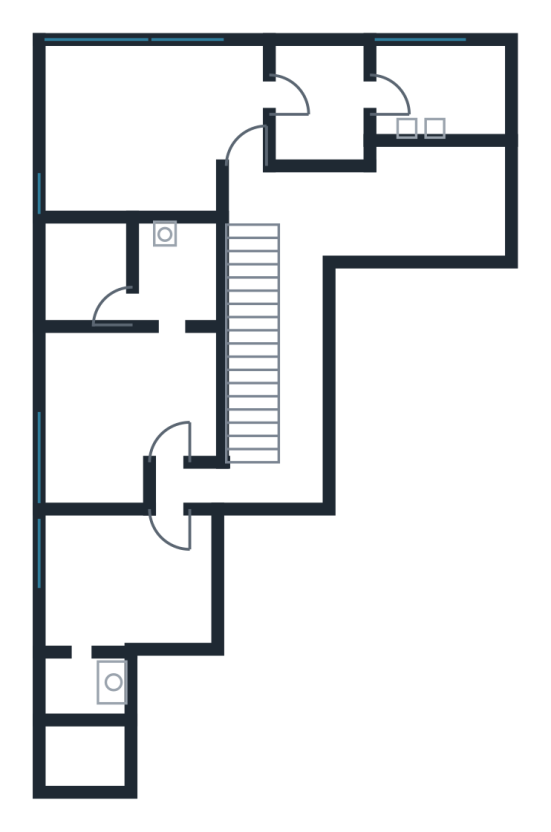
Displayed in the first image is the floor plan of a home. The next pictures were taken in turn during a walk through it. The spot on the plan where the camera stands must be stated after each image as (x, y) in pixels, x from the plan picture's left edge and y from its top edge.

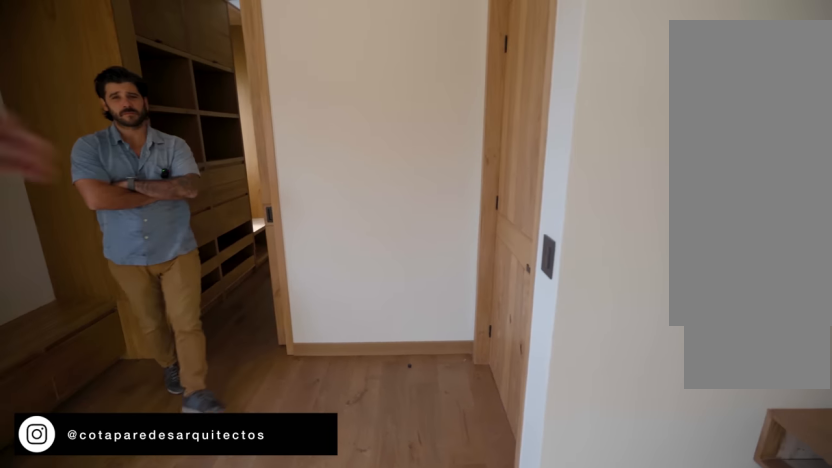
(179, 119)
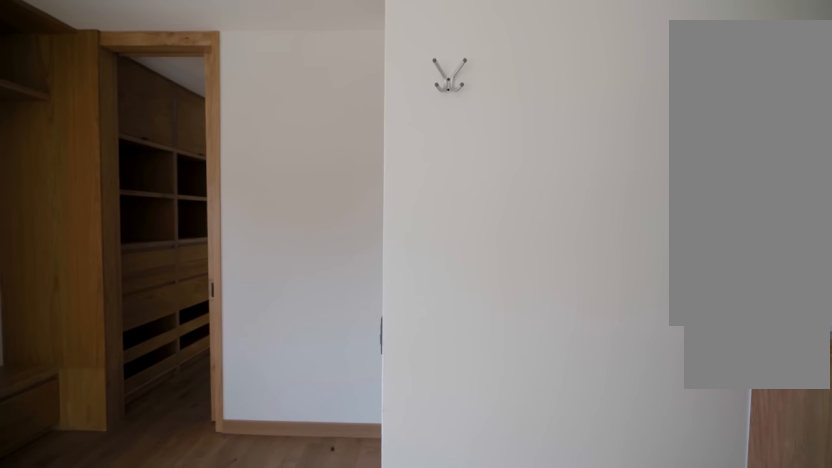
(148, 169)
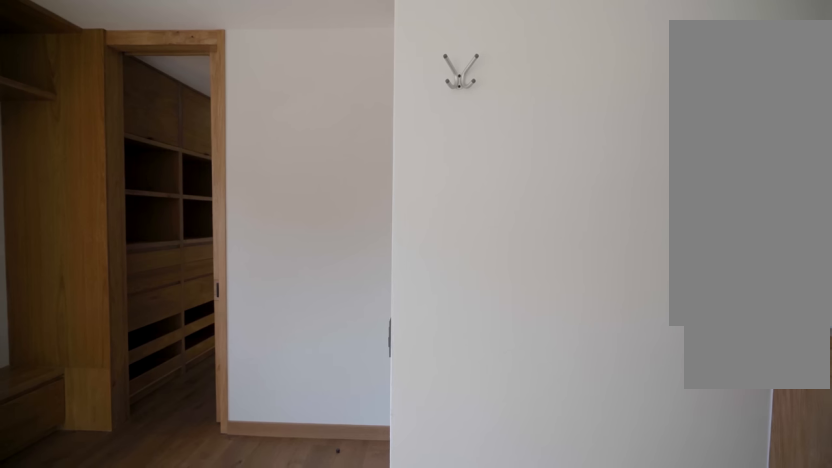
(148, 169)
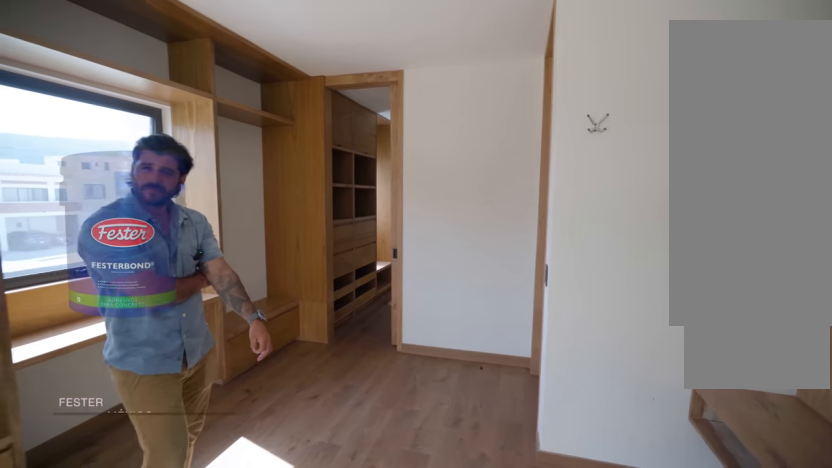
(169, 178)
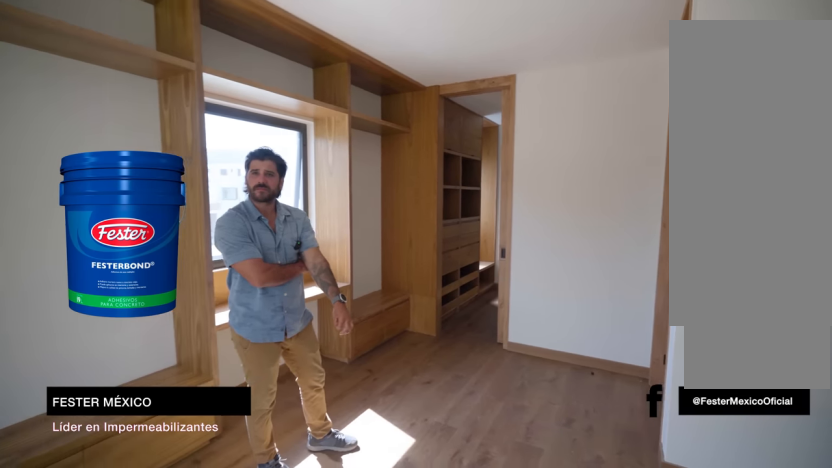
(169, 178)
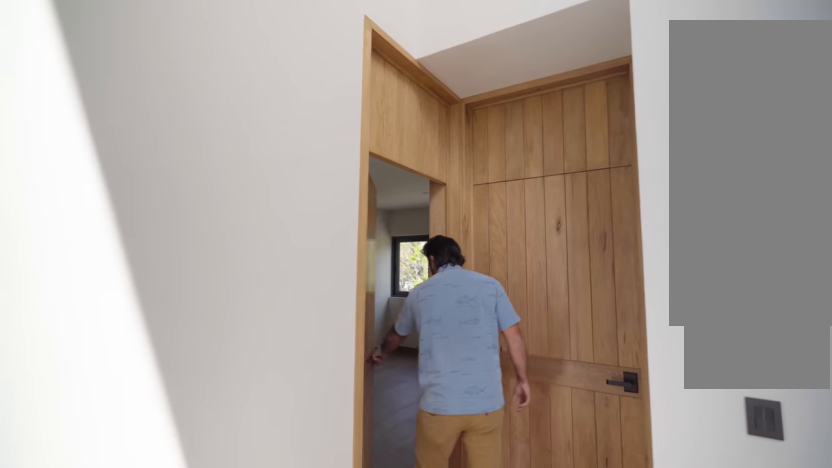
(283, 483)
